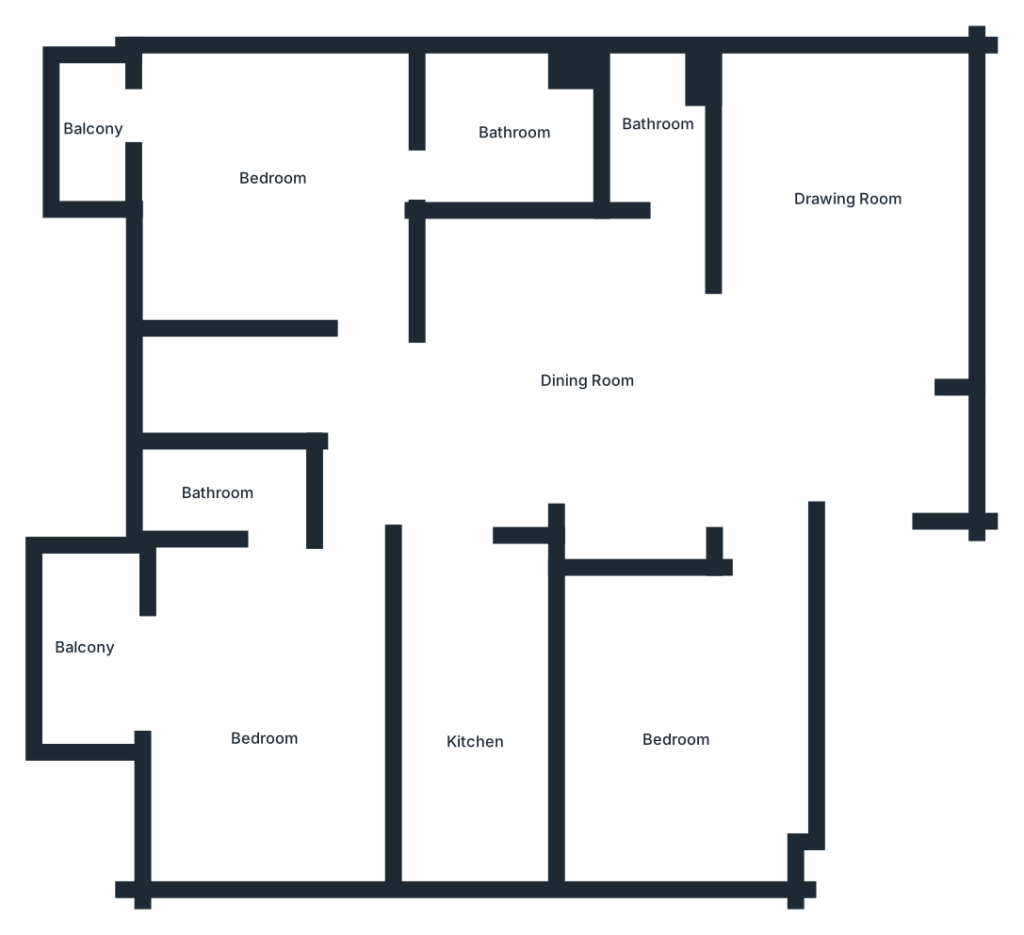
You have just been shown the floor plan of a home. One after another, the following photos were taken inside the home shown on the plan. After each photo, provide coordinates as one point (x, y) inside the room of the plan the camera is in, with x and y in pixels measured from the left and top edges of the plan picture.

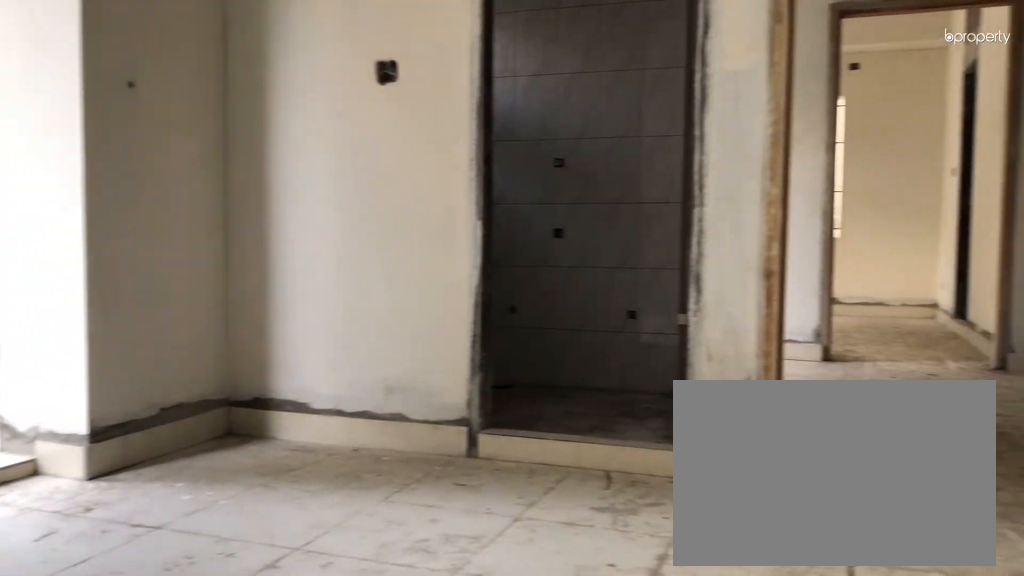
(263, 704)
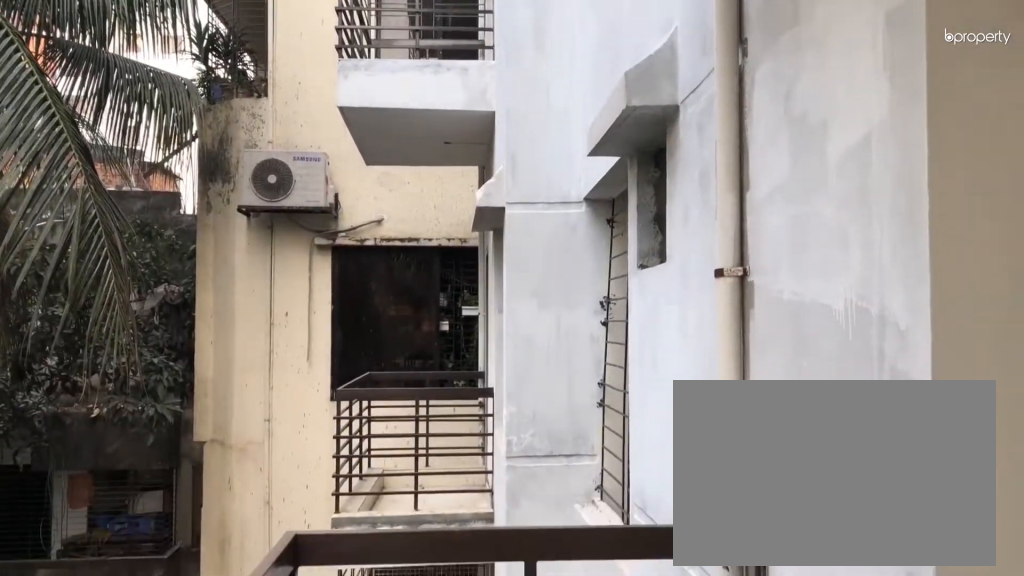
(85, 643)
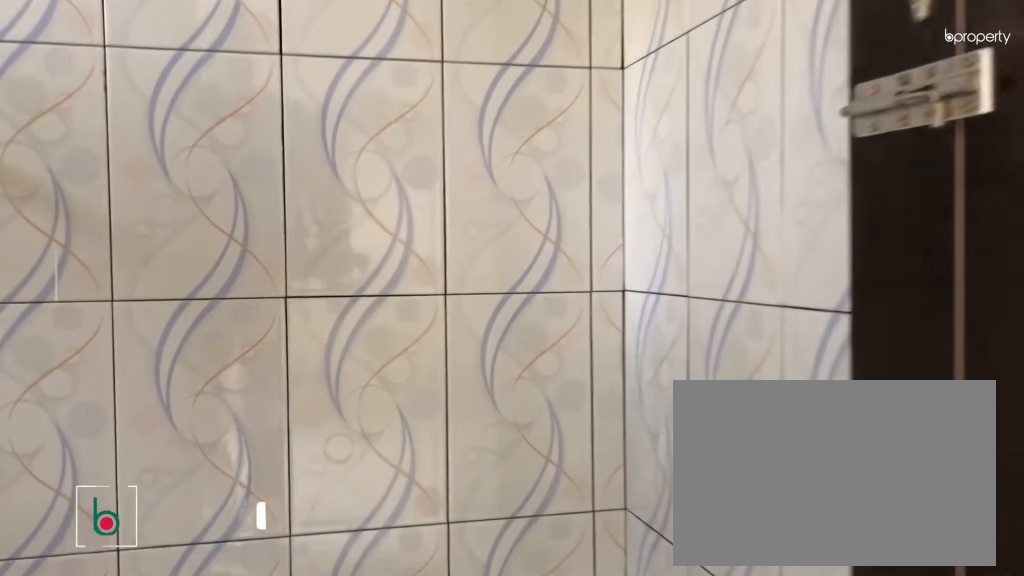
(212, 498)
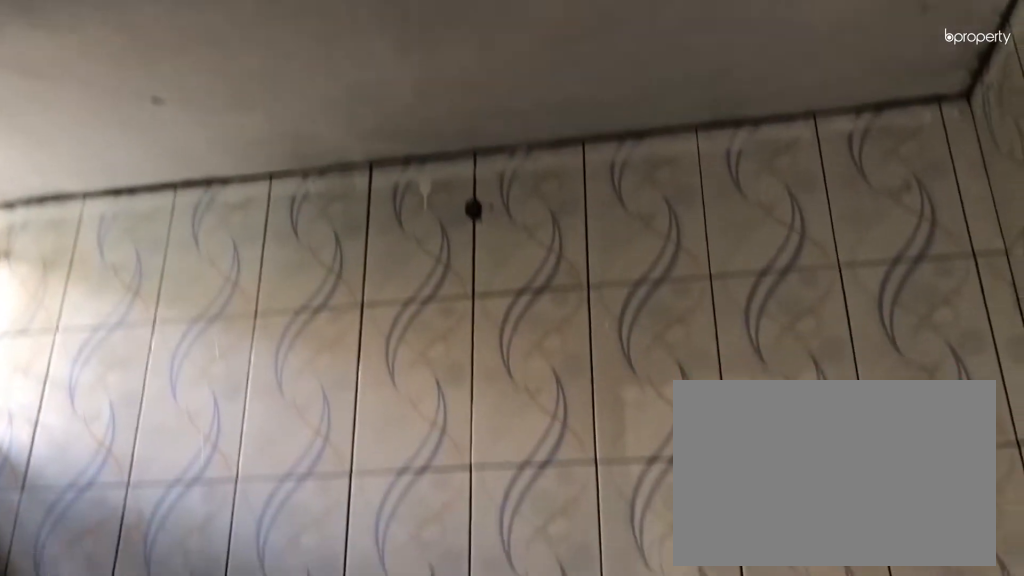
(212, 498)
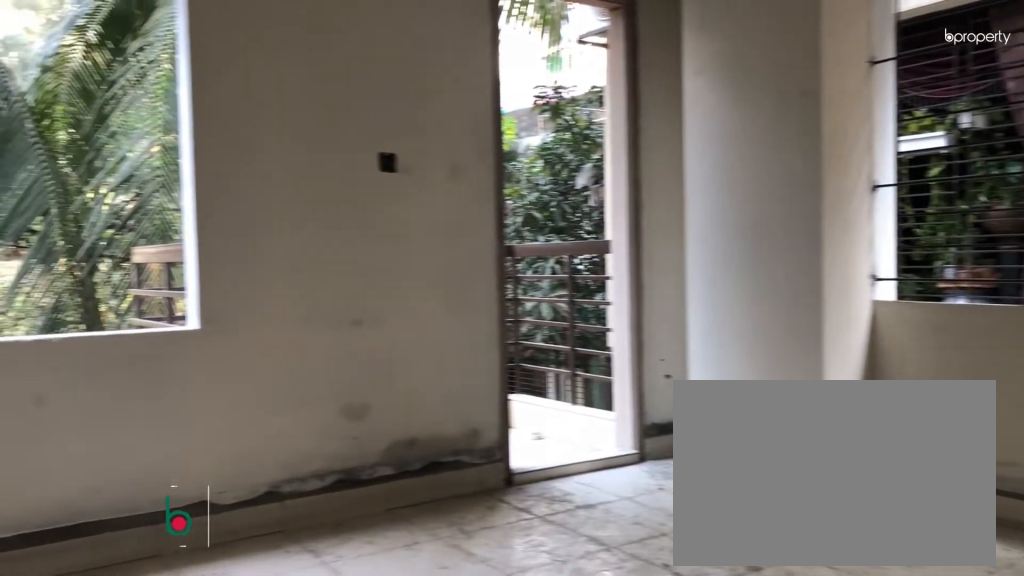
(264, 181)
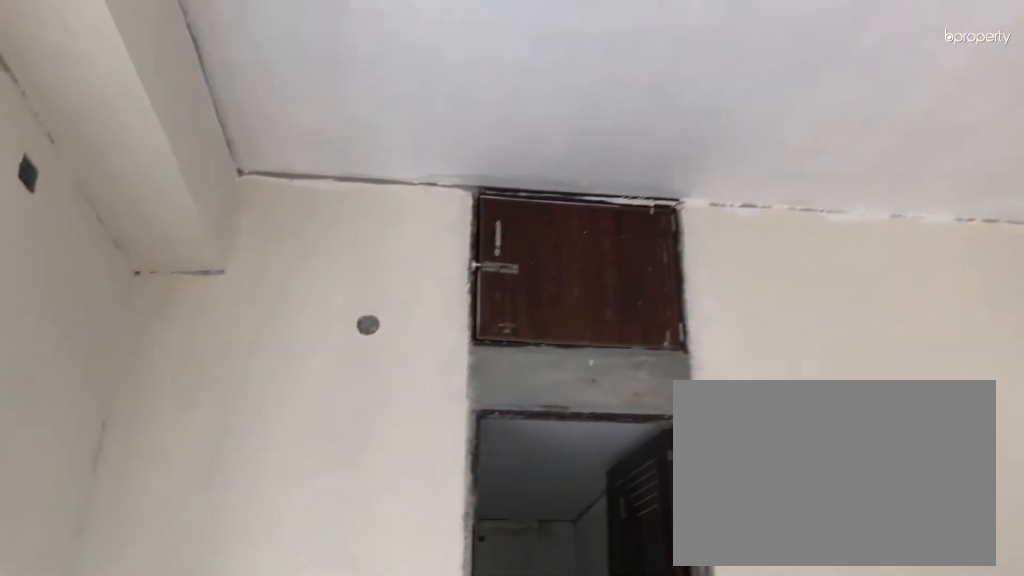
(264, 181)
